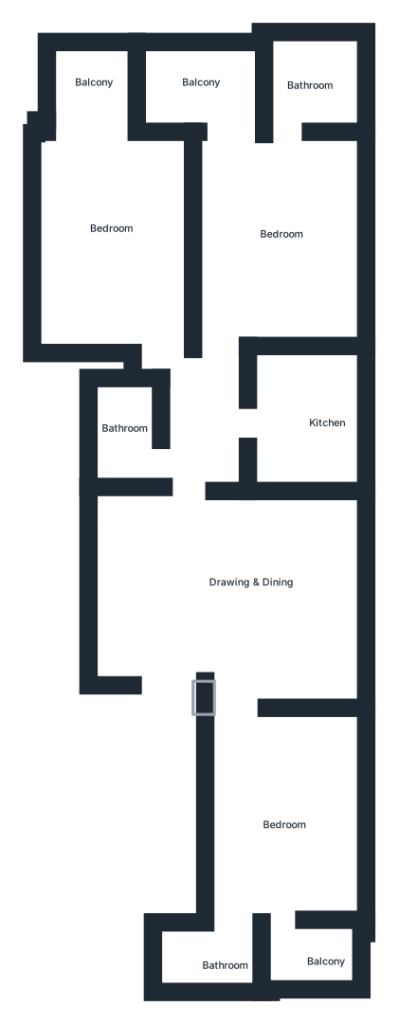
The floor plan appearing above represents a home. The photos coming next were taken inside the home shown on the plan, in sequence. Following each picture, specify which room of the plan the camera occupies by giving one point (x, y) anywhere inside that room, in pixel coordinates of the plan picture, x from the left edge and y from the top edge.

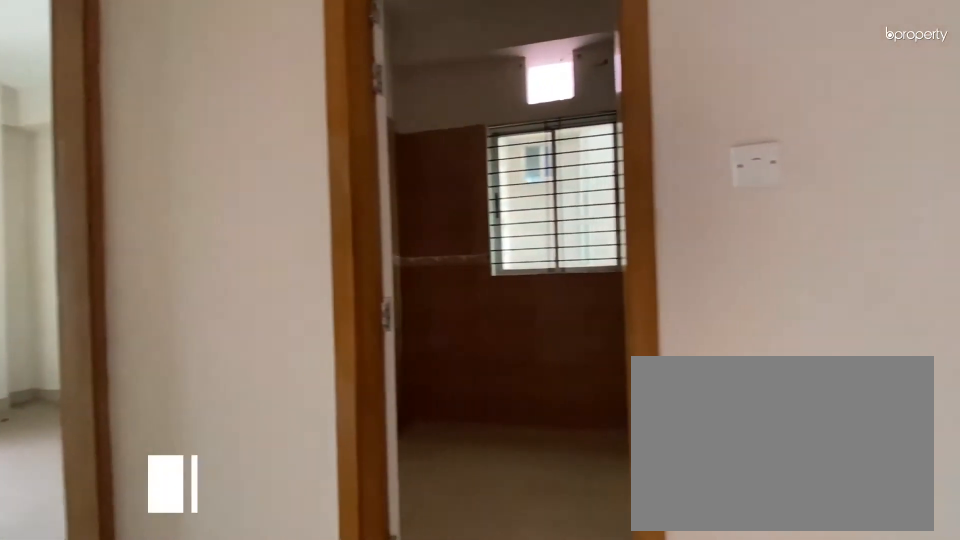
(235, 564)
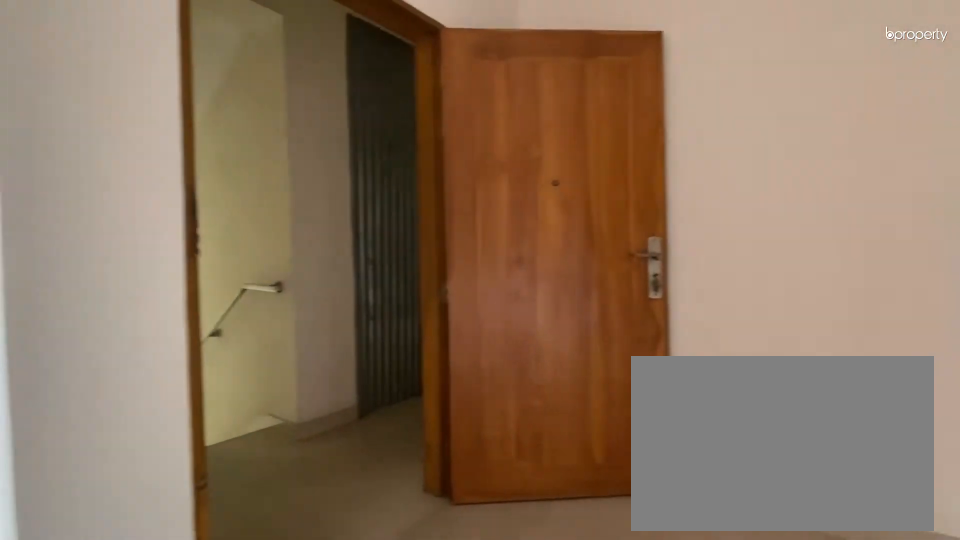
(235, 564)
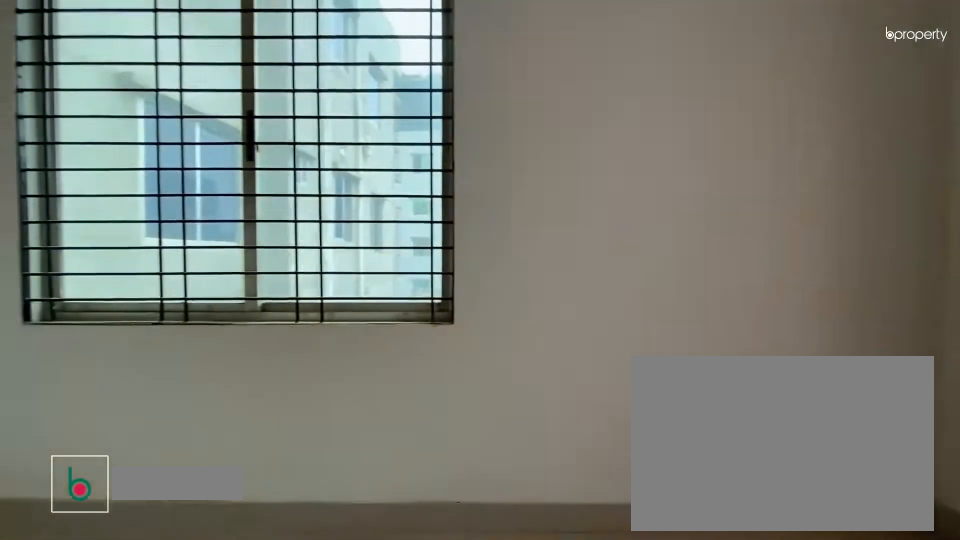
(279, 810)
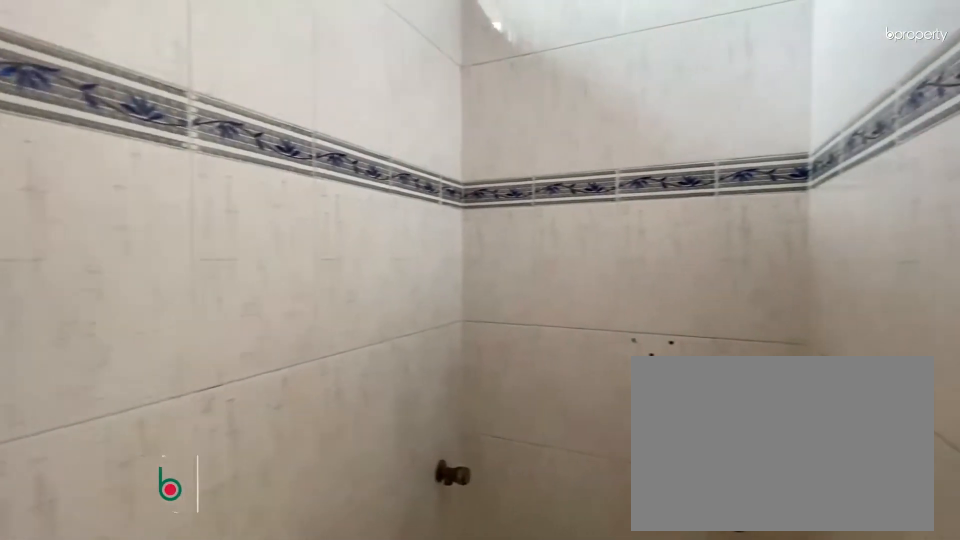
(206, 969)
